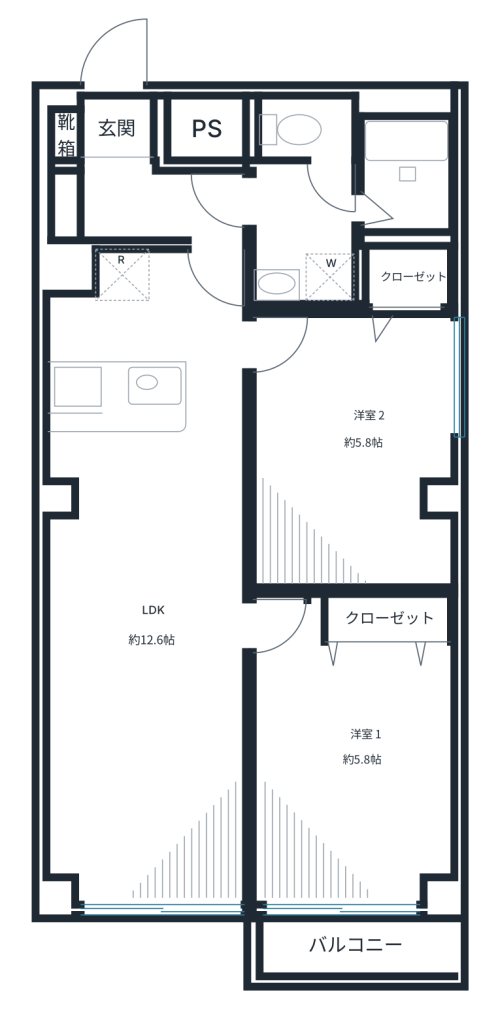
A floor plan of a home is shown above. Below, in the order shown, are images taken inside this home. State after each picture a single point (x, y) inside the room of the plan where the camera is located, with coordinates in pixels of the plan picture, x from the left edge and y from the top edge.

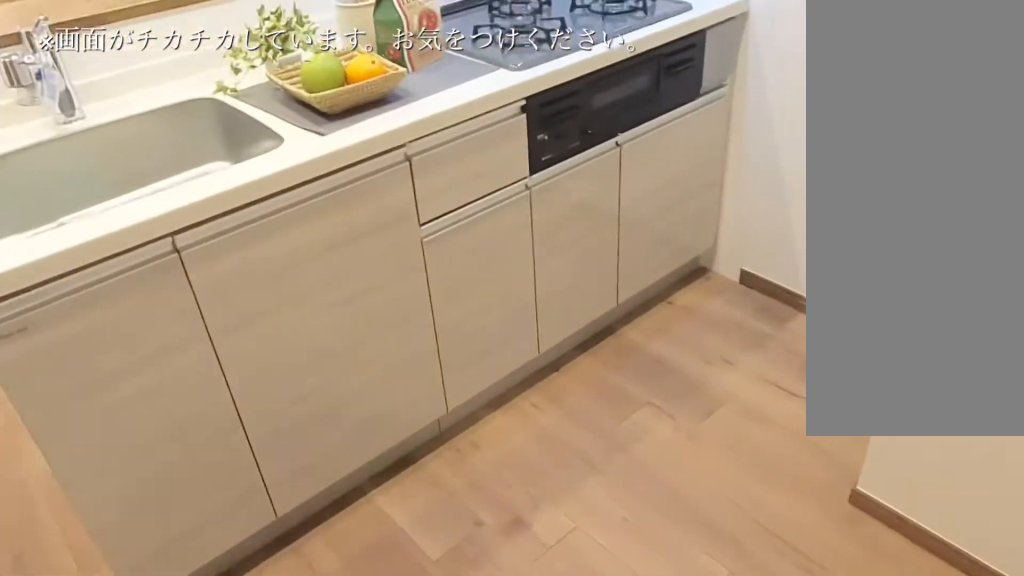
(127, 314)
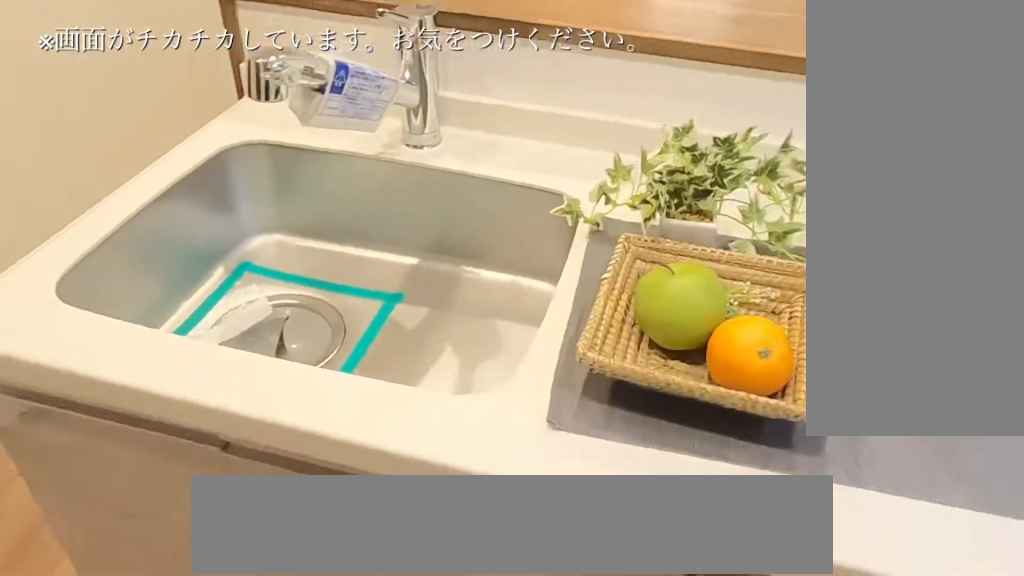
(127, 313)
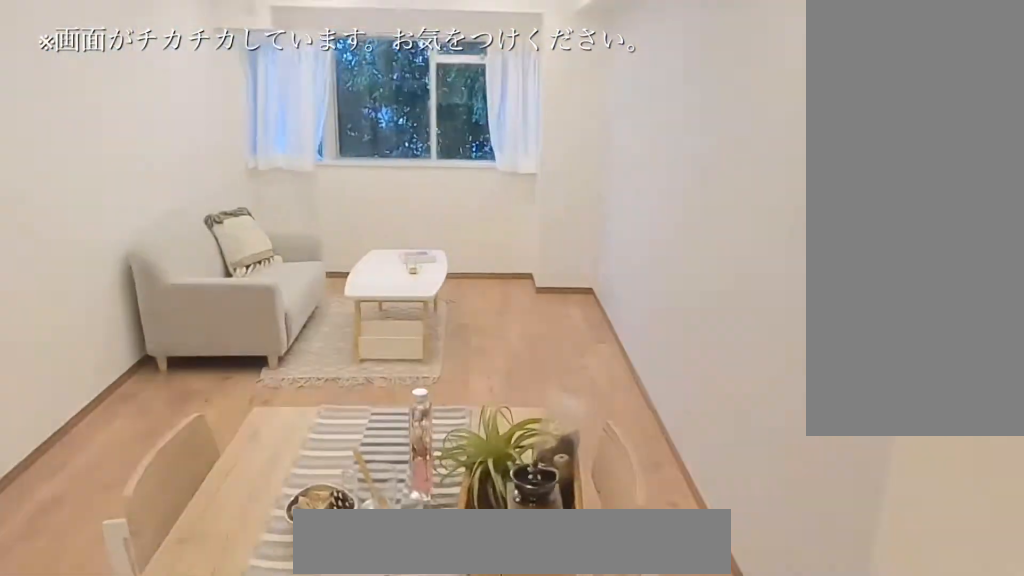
(154, 640)
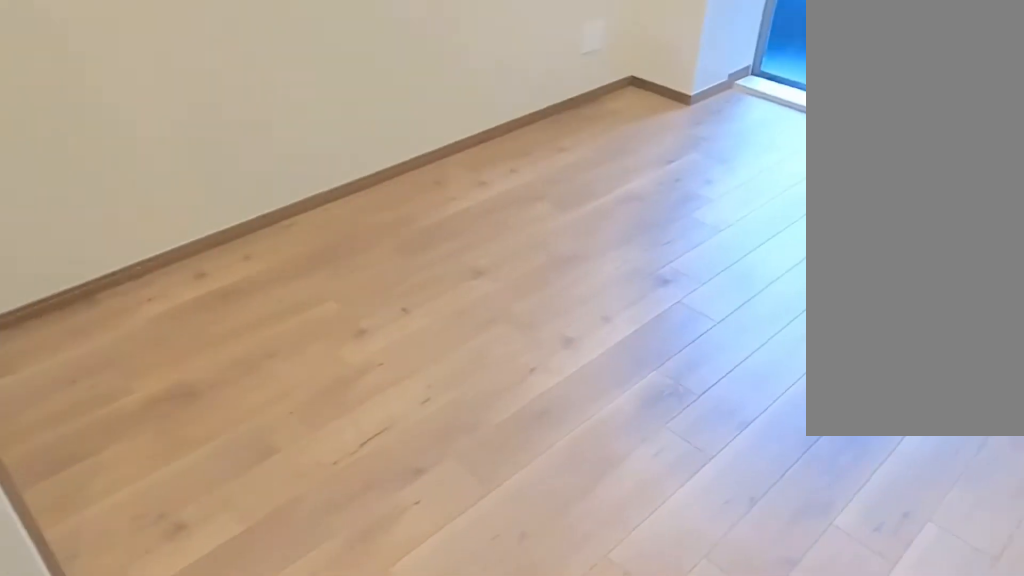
(383, 784)
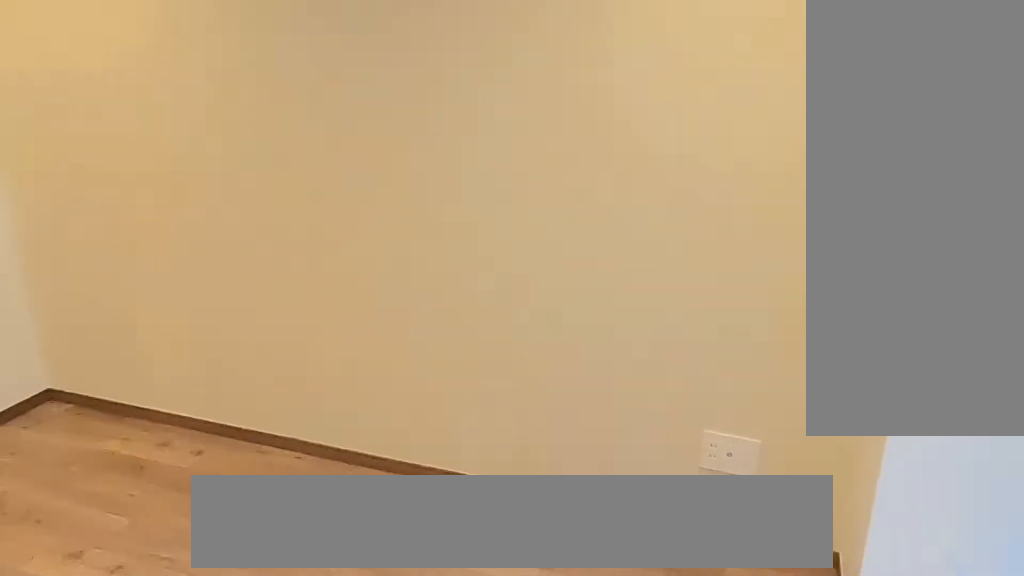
(372, 772)
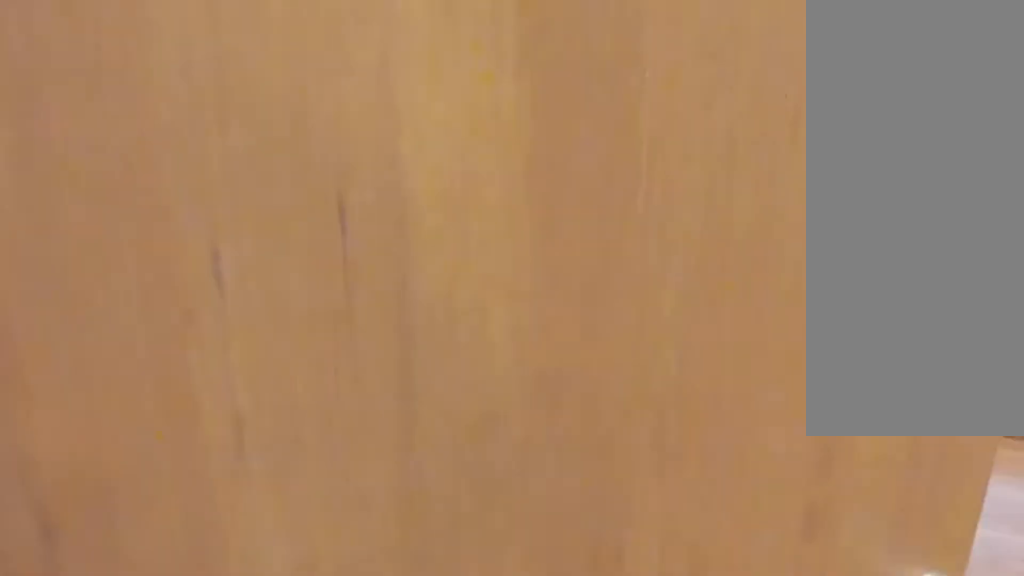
(372, 444)
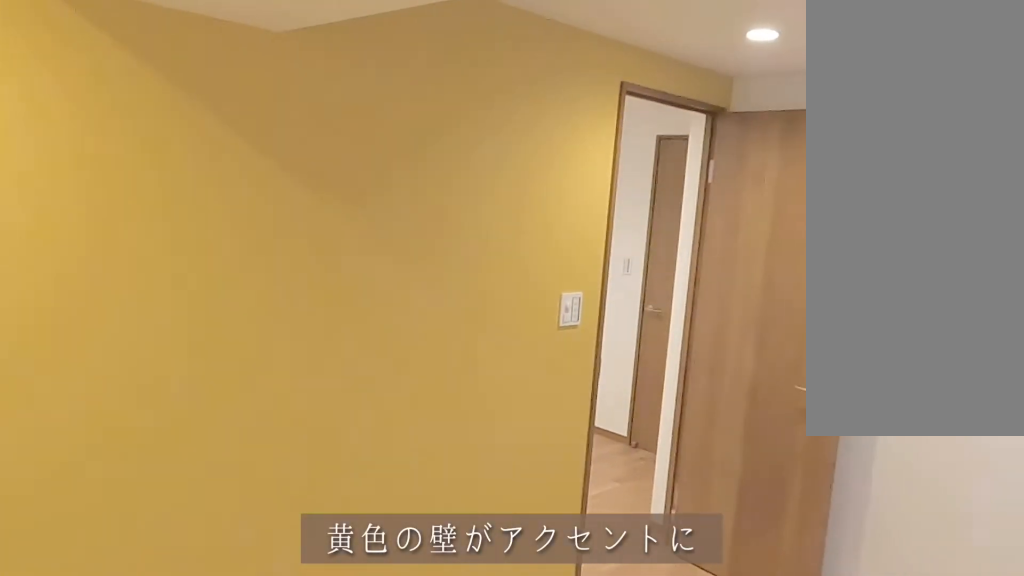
(372, 444)
